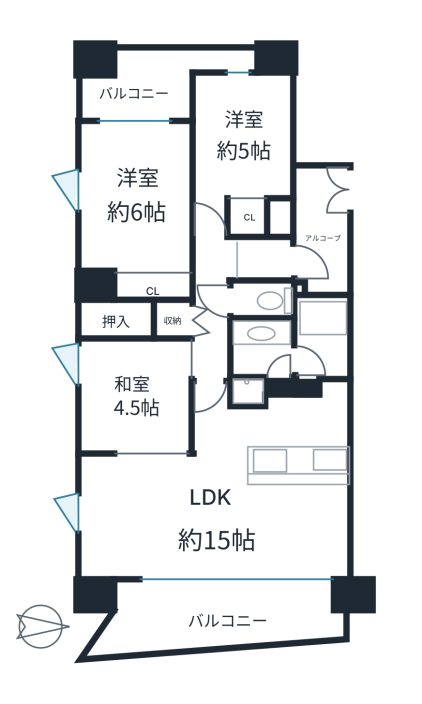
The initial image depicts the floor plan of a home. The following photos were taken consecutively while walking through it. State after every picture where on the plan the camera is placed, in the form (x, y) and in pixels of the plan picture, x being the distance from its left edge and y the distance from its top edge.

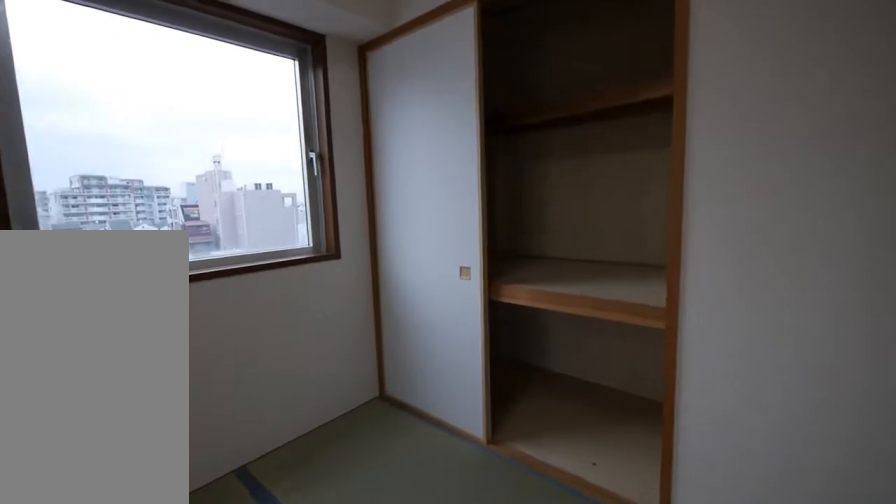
(122, 410)
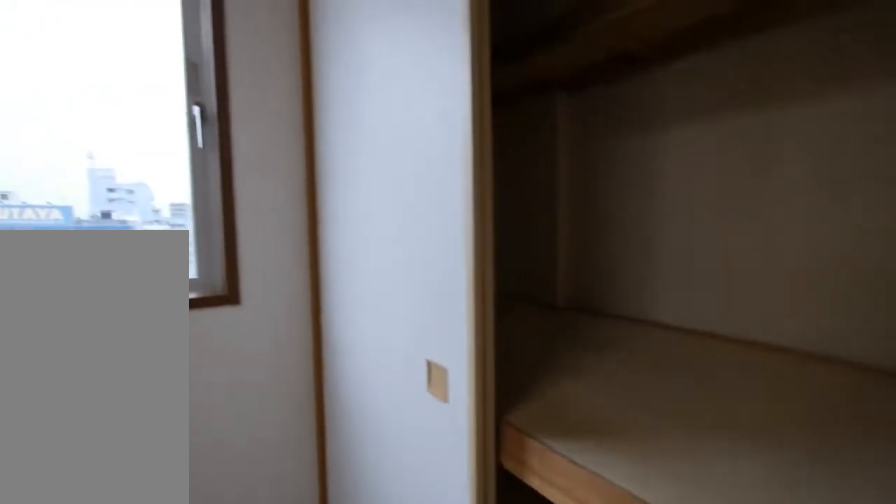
(122, 410)
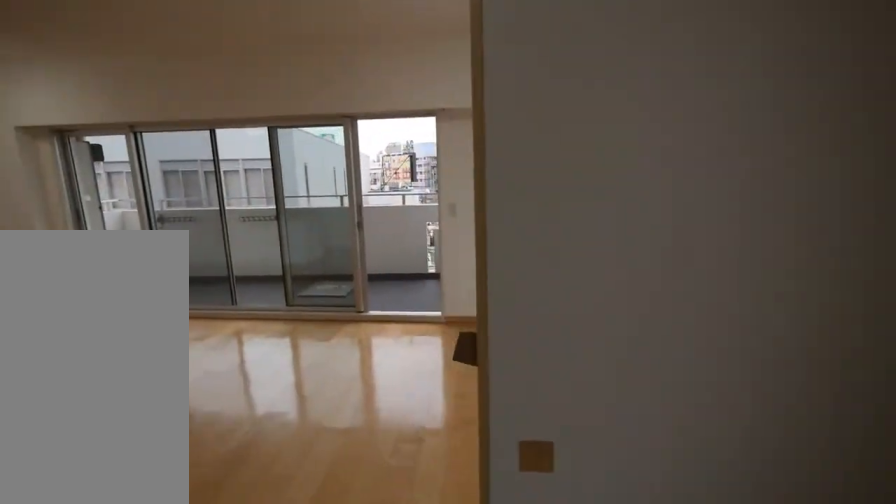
(121, 410)
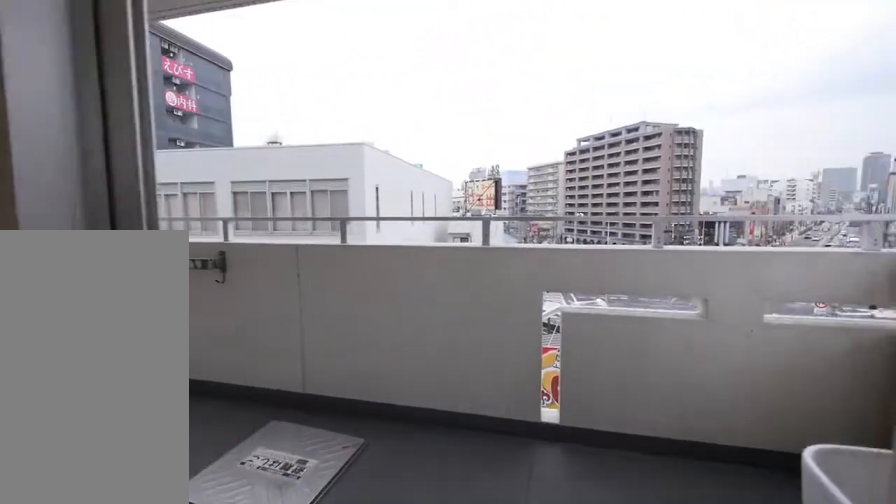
(136, 618)
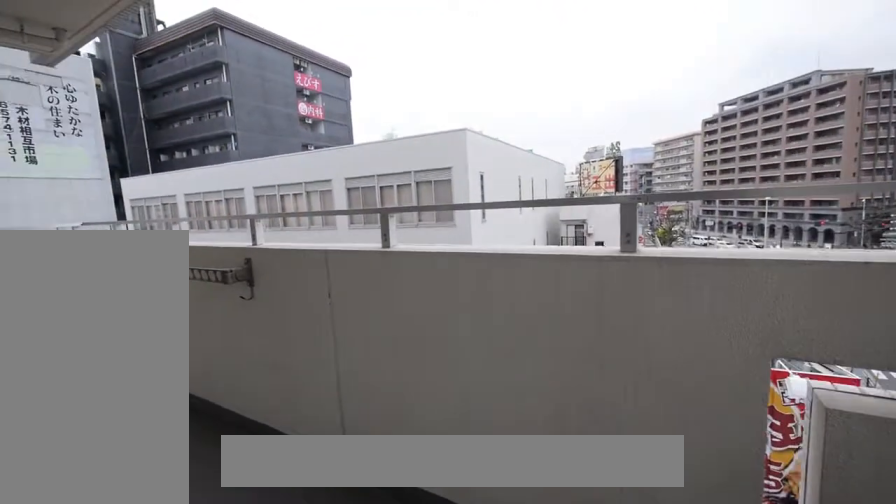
(137, 617)
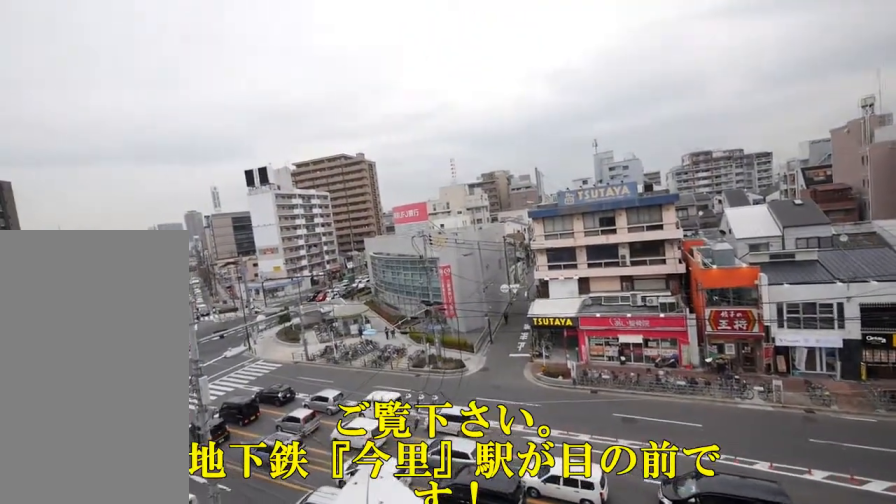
(137, 617)
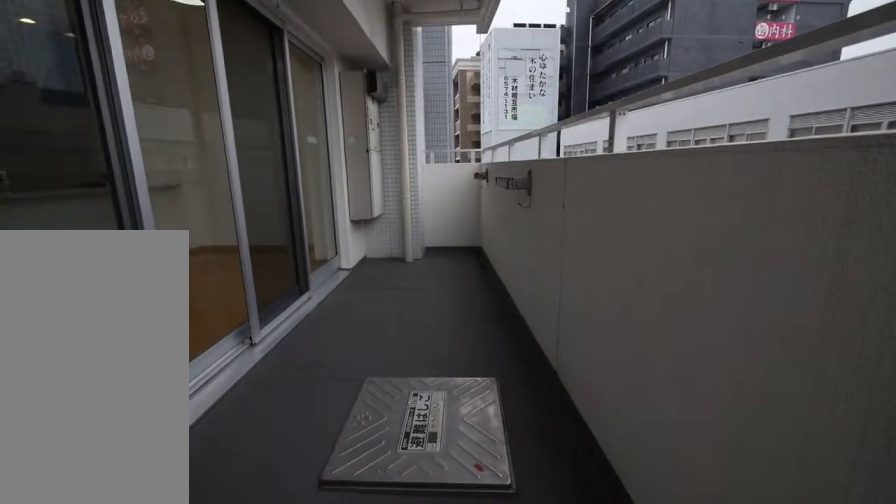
(136, 616)
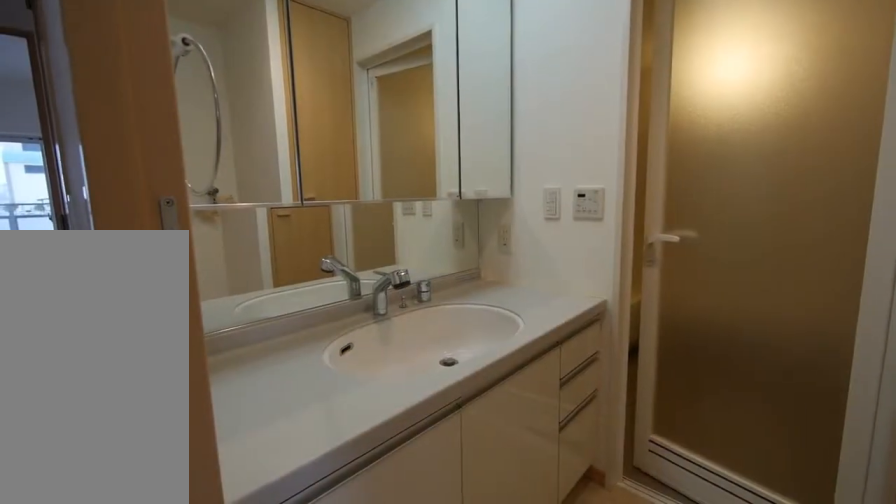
(275, 352)
